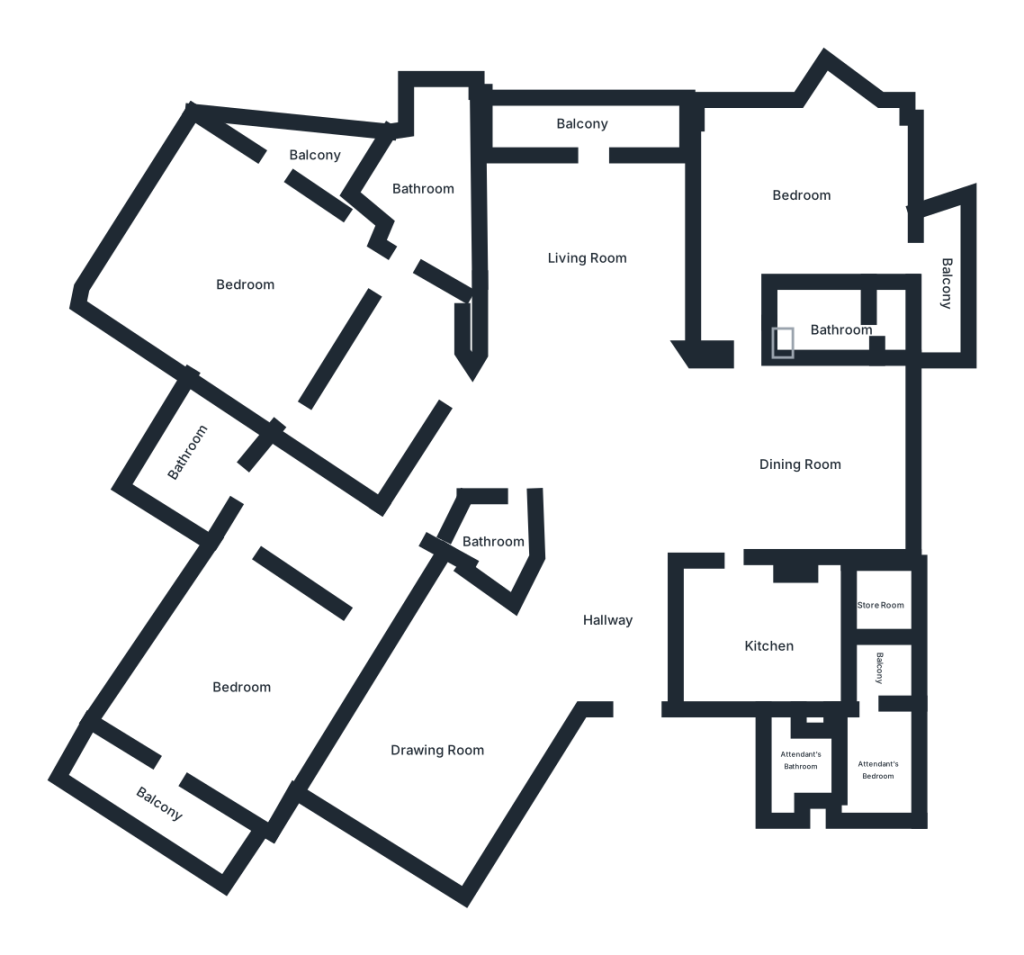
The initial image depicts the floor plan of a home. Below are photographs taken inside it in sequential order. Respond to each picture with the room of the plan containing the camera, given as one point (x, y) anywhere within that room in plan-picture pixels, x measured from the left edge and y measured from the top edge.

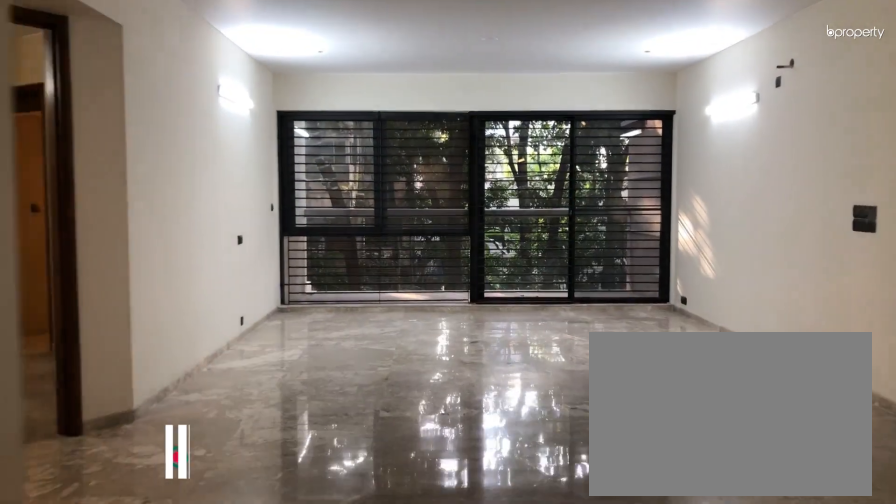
(605, 429)
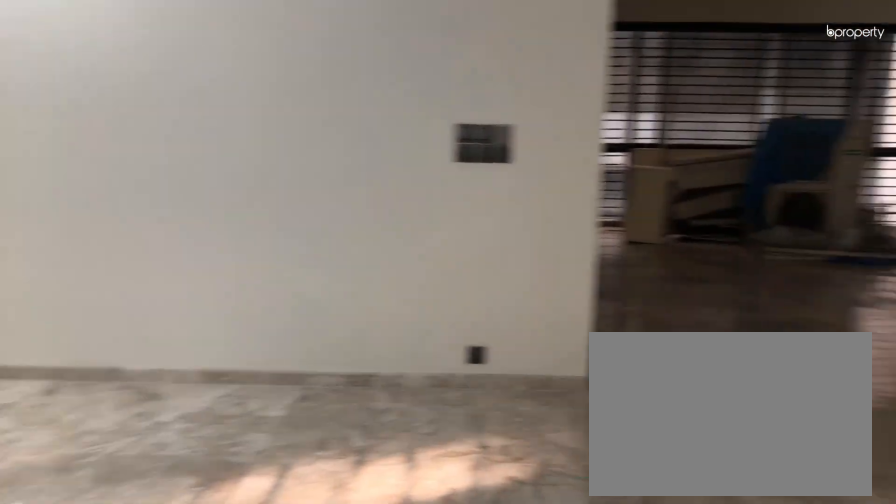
(582, 251)
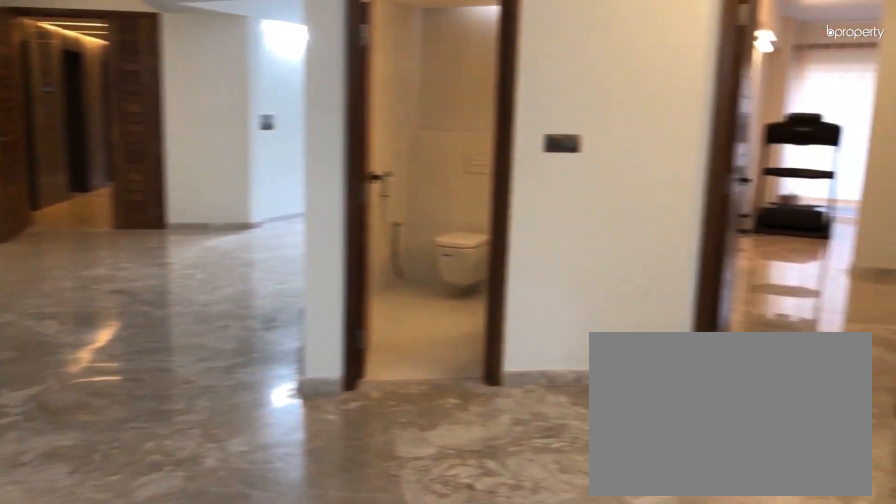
(582, 251)
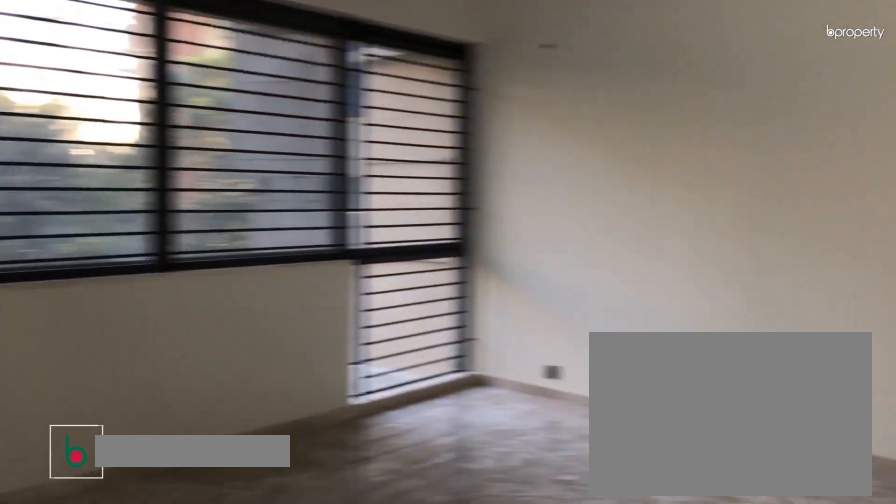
(446, 737)
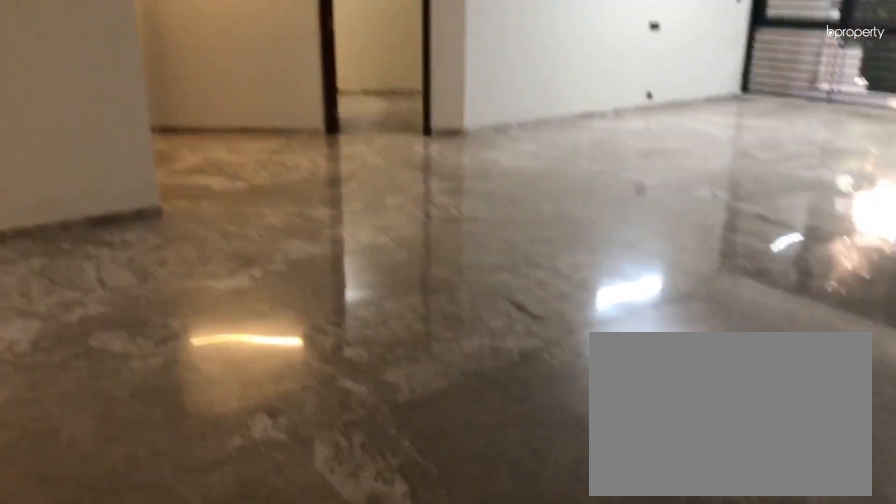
(807, 464)
